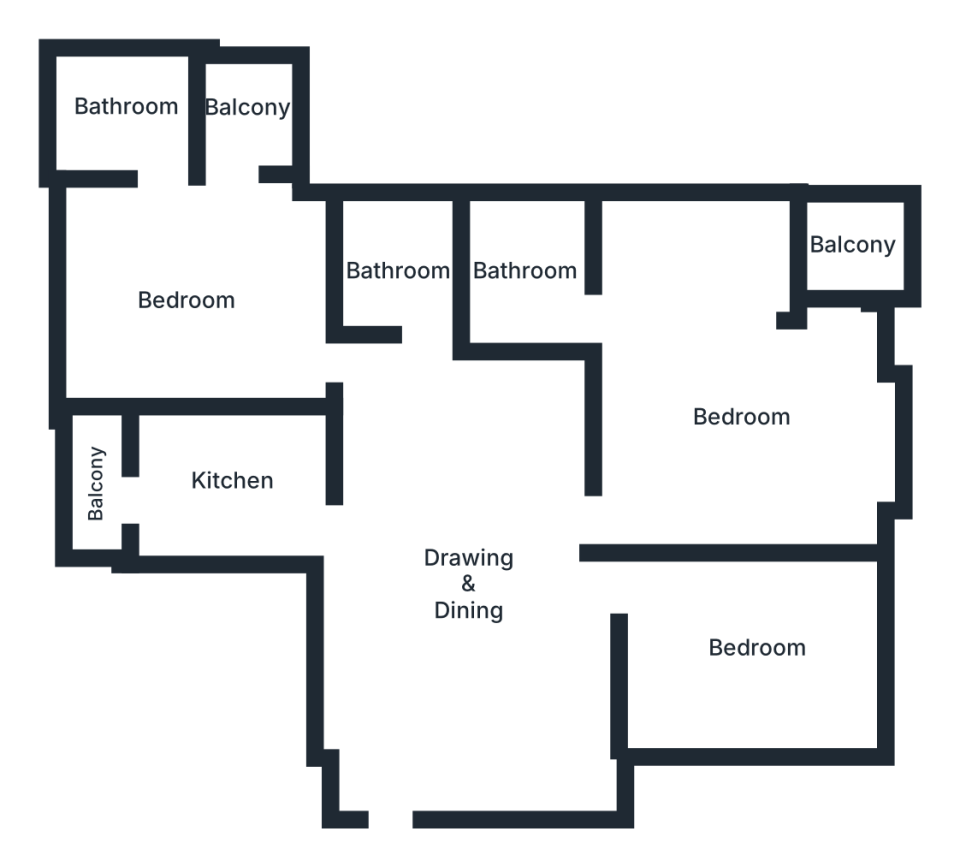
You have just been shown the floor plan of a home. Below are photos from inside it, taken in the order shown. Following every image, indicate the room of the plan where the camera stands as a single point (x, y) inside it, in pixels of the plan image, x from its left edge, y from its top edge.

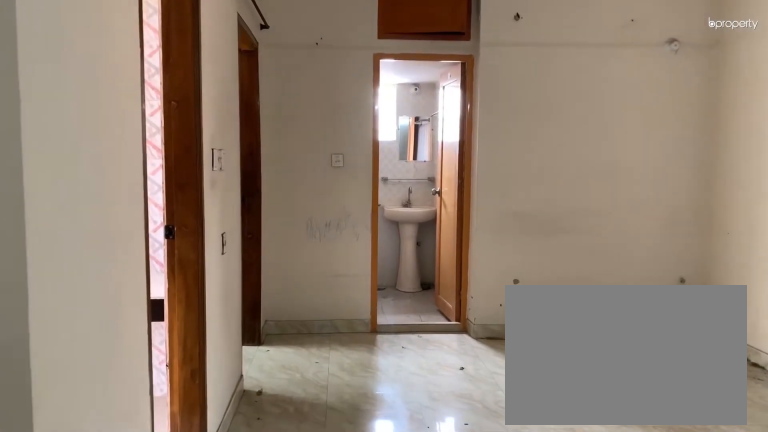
(473, 595)
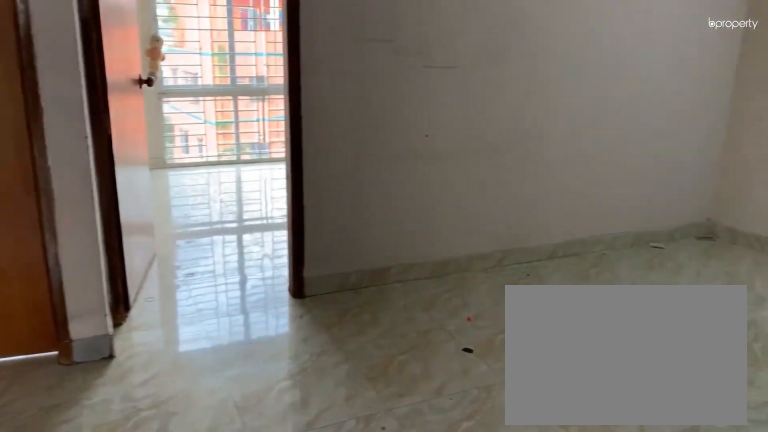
(472, 595)
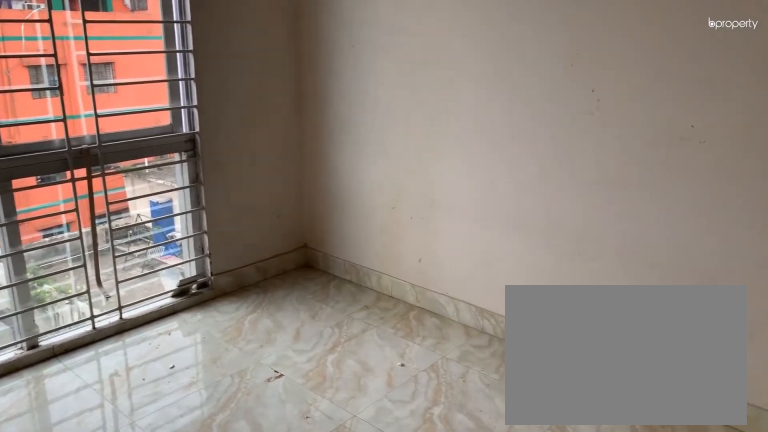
(760, 645)
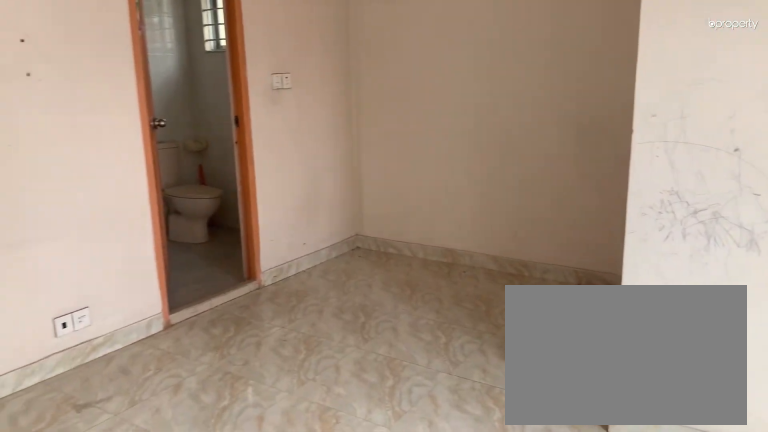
(741, 425)
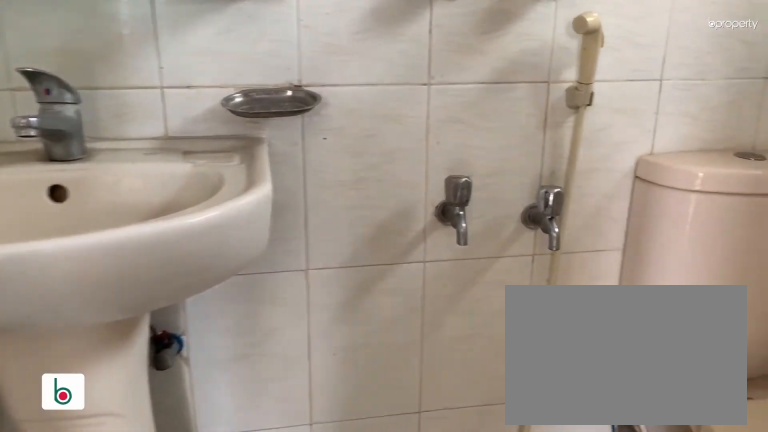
(530, 270)
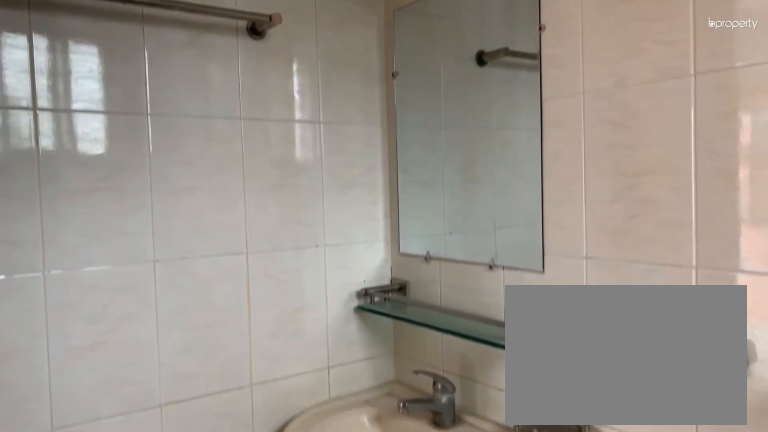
(529, 270)
